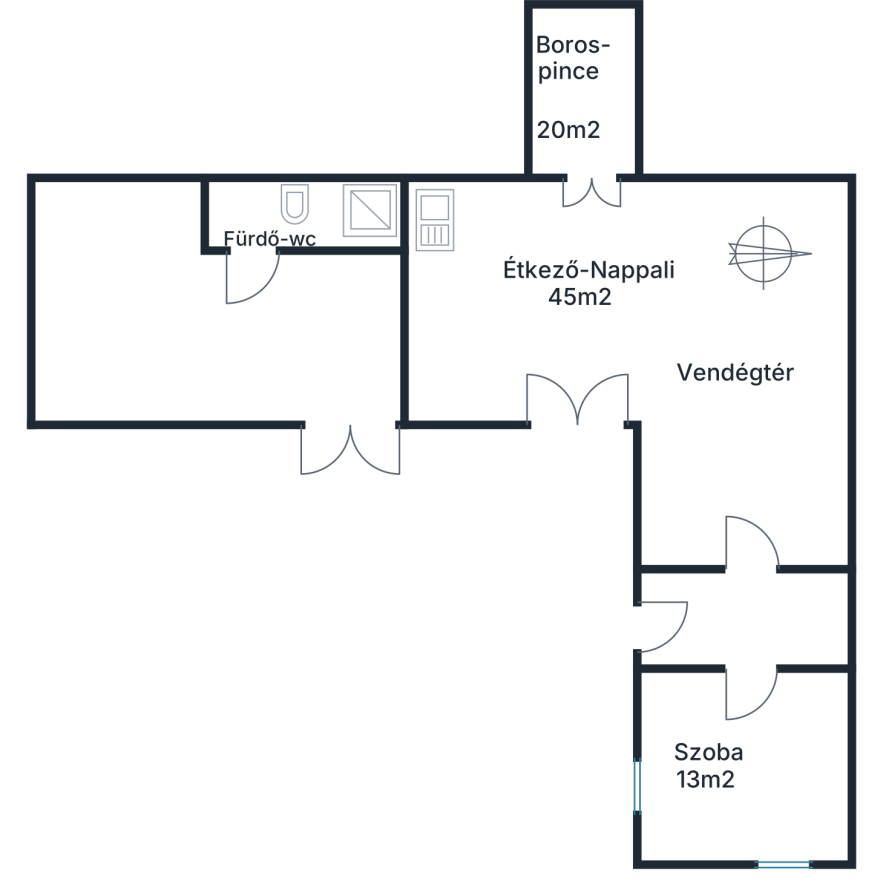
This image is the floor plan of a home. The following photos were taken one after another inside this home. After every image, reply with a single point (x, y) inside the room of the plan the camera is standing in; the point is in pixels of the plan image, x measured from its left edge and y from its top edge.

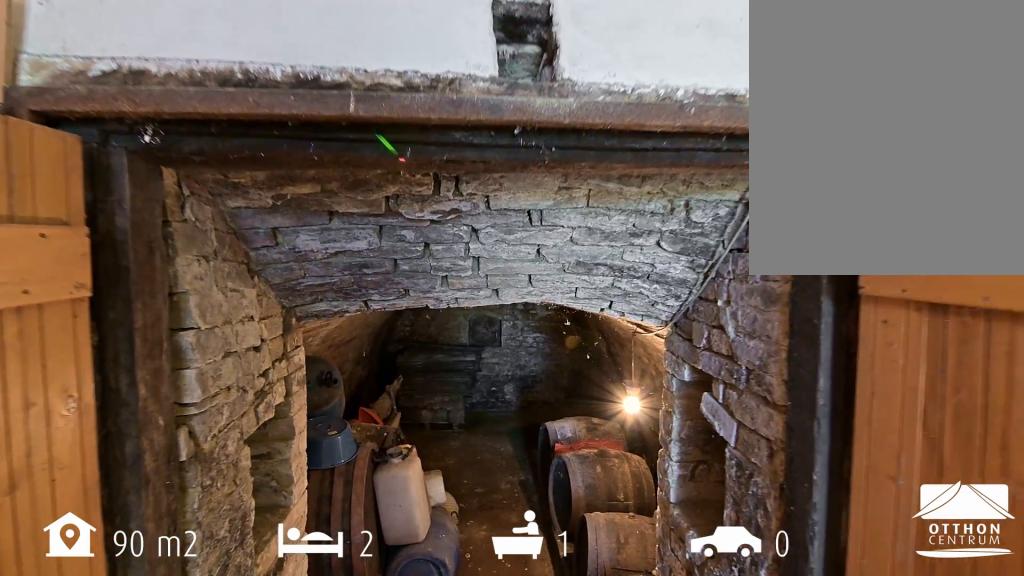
(754, 368)
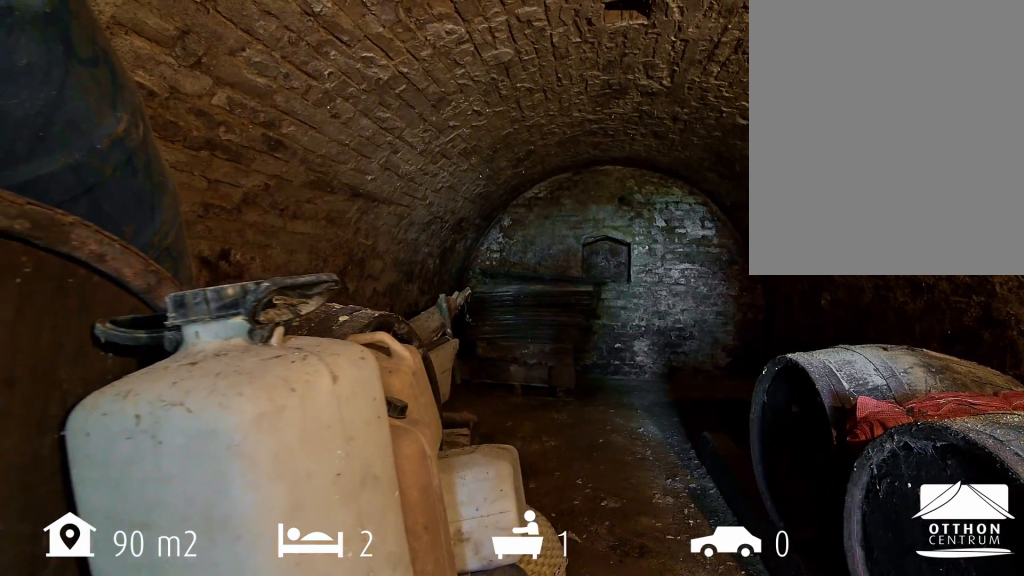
(584, 82)
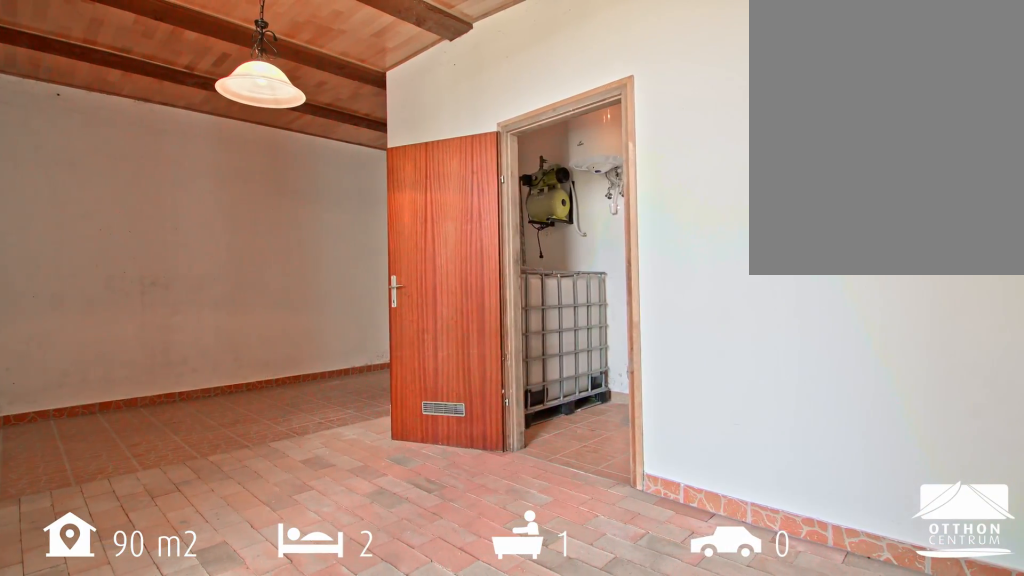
(263, 338)
